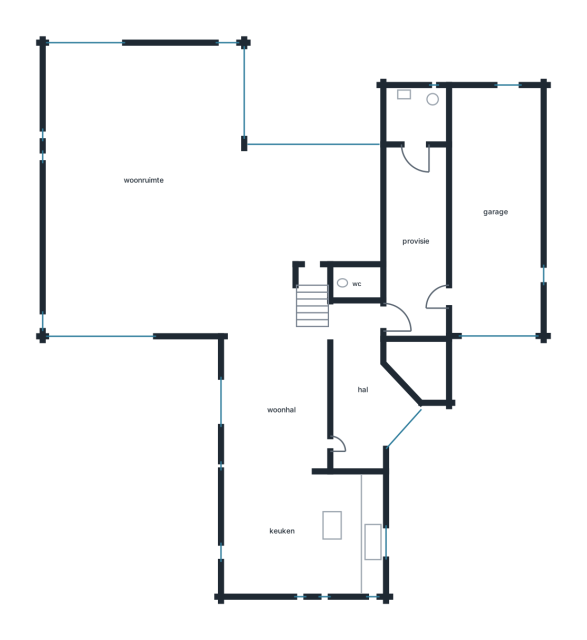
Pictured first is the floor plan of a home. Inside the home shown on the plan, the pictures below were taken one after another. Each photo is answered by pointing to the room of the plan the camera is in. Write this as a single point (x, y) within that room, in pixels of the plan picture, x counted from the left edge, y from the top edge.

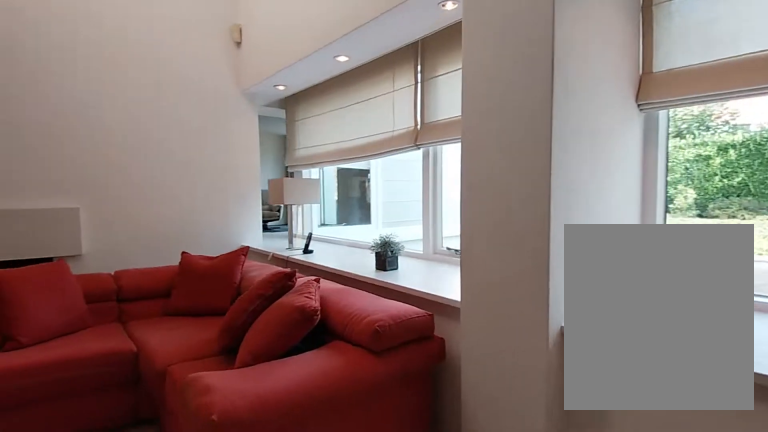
(311, 211)
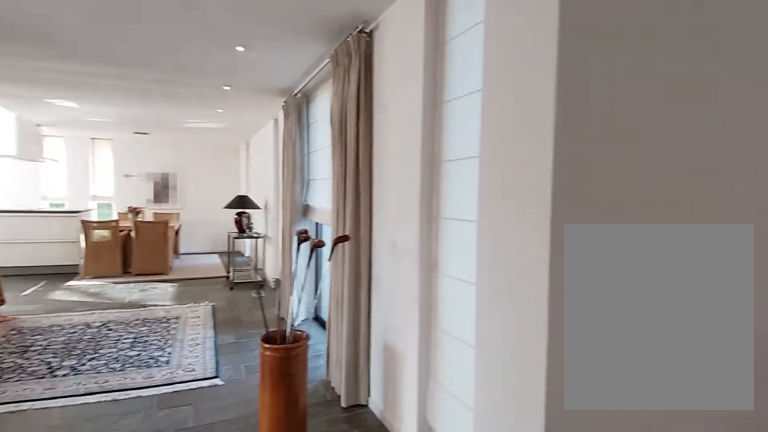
(288, 462)
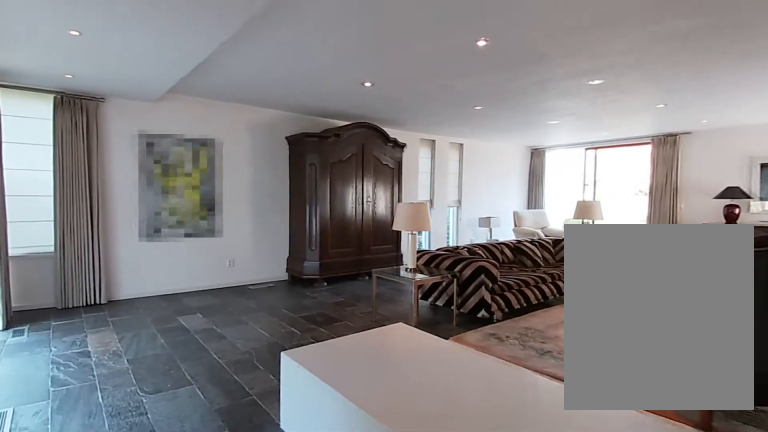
(140, 188)
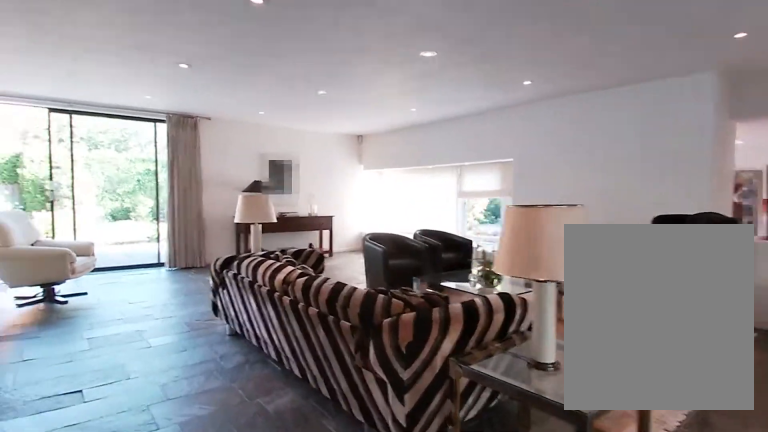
(140, 188)
